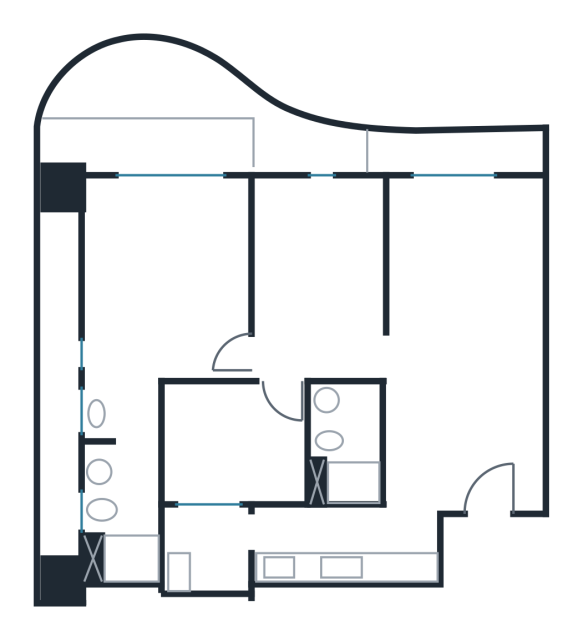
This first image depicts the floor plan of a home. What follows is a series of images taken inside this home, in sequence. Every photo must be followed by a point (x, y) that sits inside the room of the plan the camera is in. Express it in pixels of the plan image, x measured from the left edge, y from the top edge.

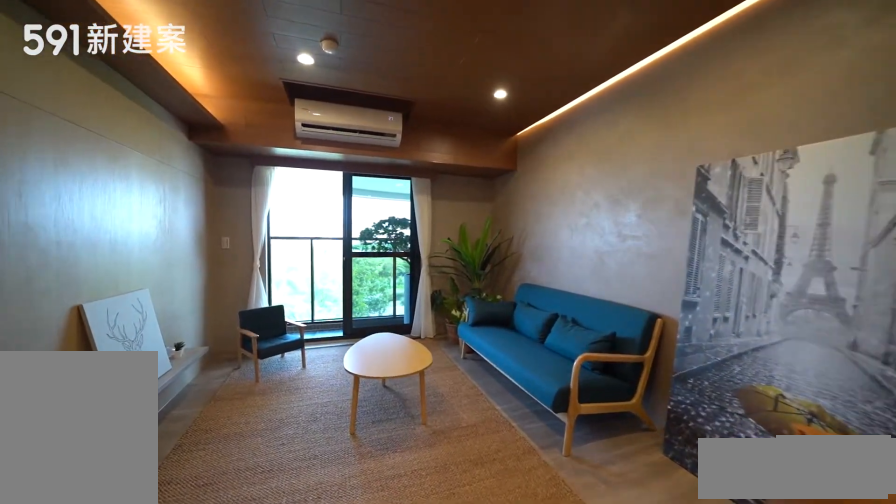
(463, 268)
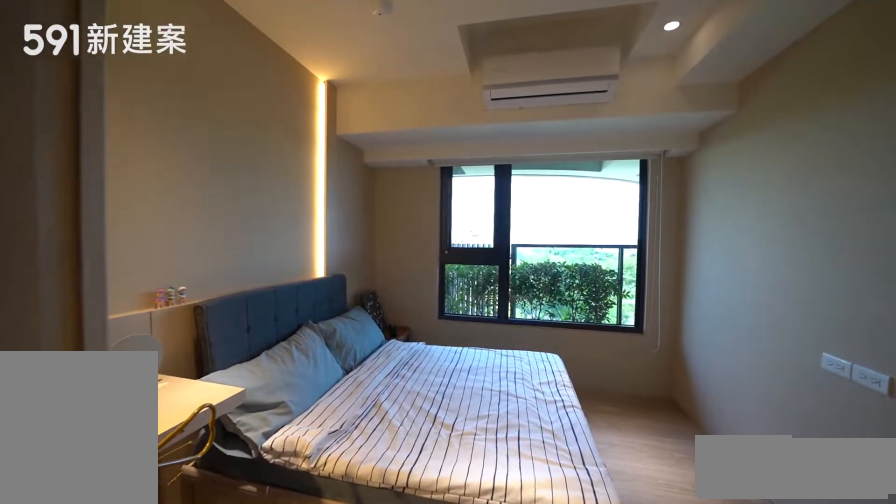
(316, 252)
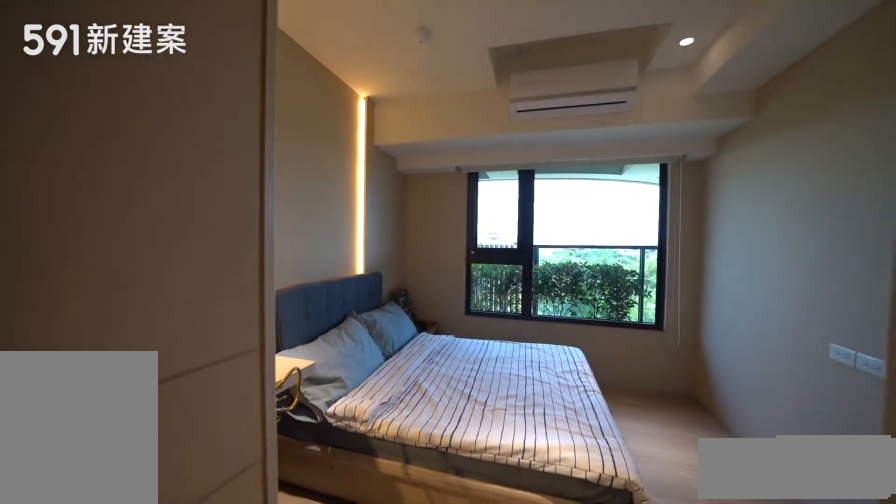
(316, 252)
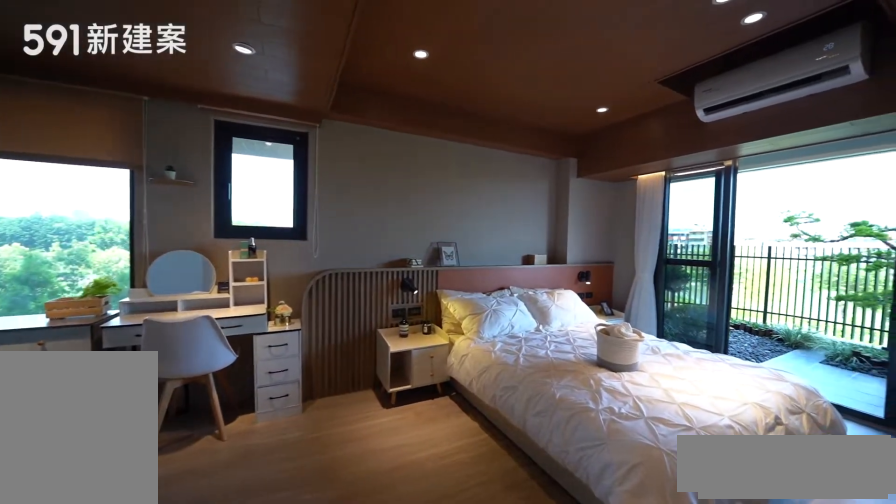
(159, 291)
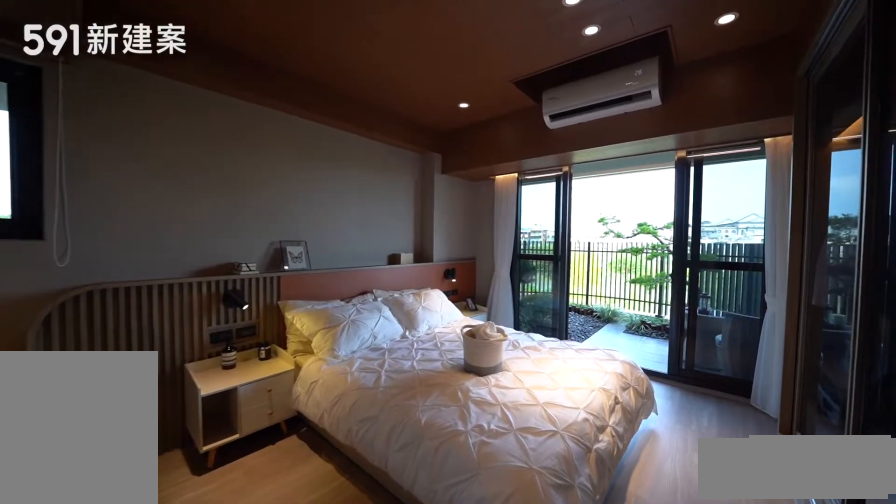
(159, 291)
